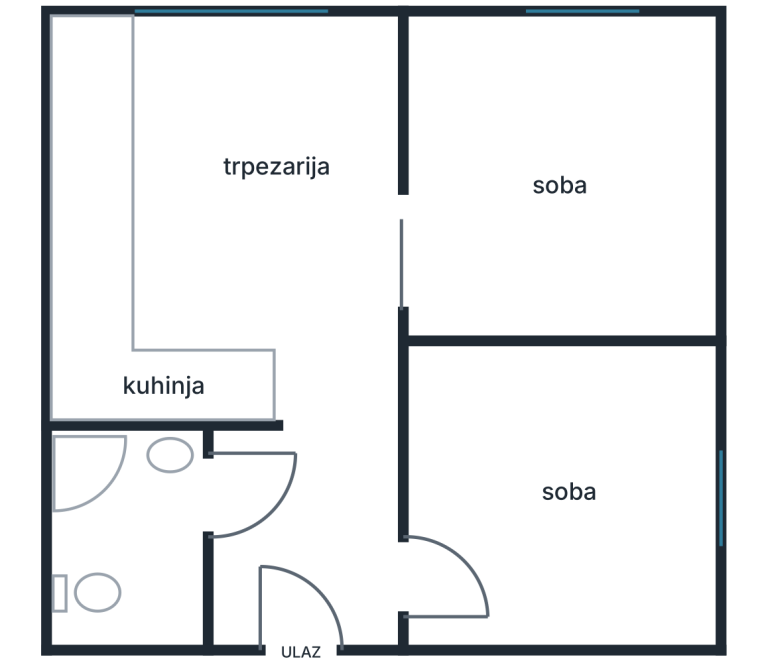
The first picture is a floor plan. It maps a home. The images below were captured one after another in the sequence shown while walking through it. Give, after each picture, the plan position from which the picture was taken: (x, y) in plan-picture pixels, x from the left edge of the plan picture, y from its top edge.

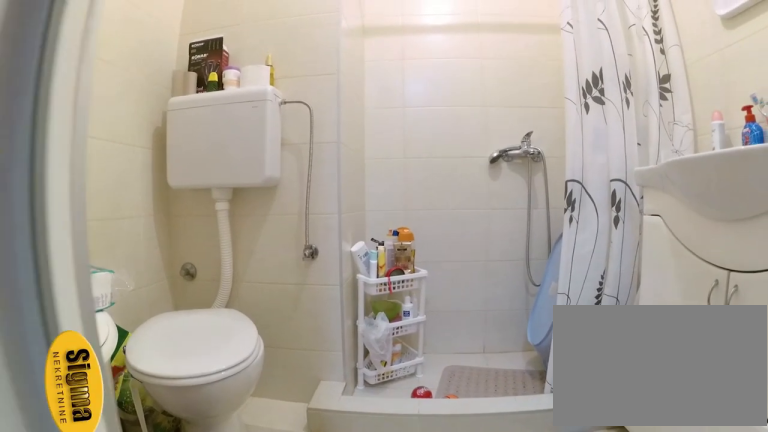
(260, 491)
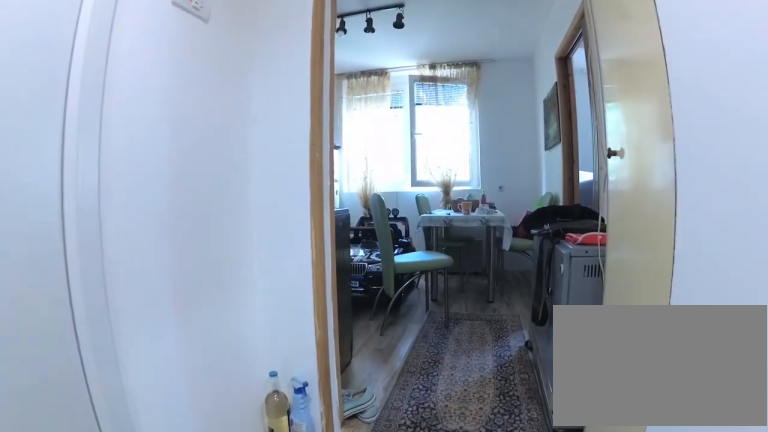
(348, 536)
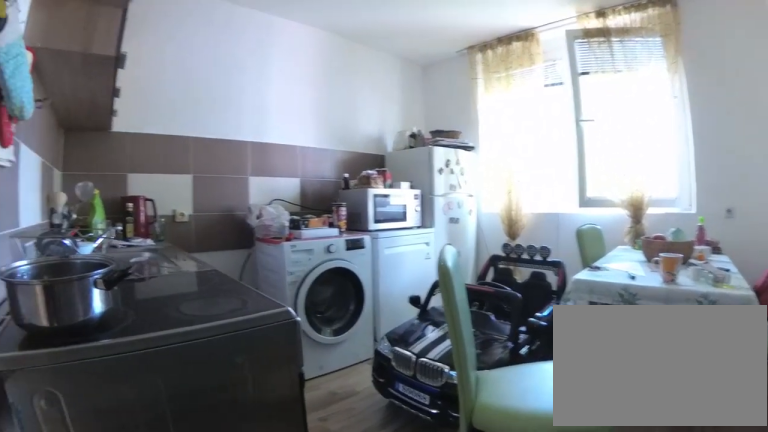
(364, 424)
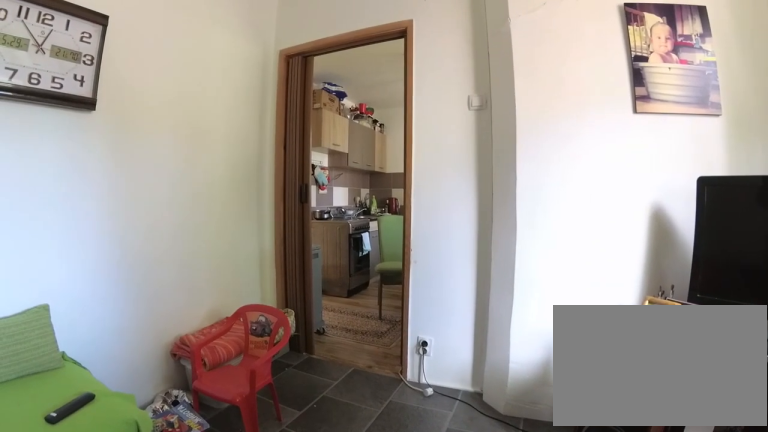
(594, 170)
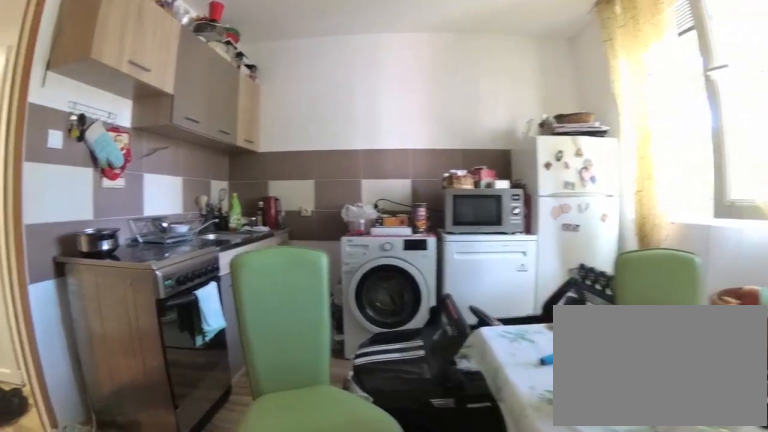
(404, 251)
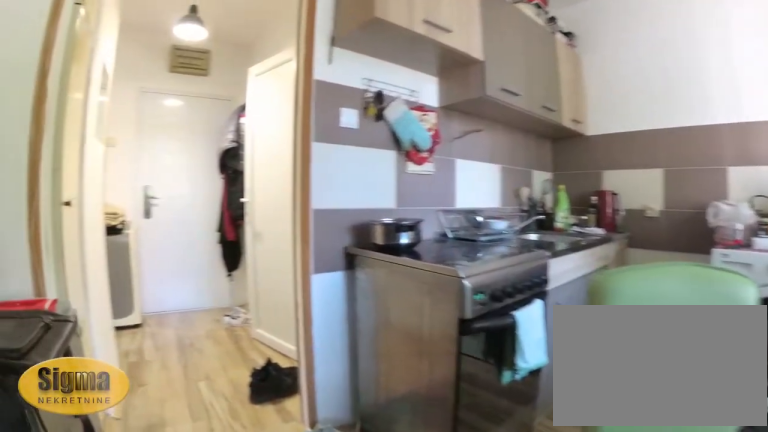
(353, 246)
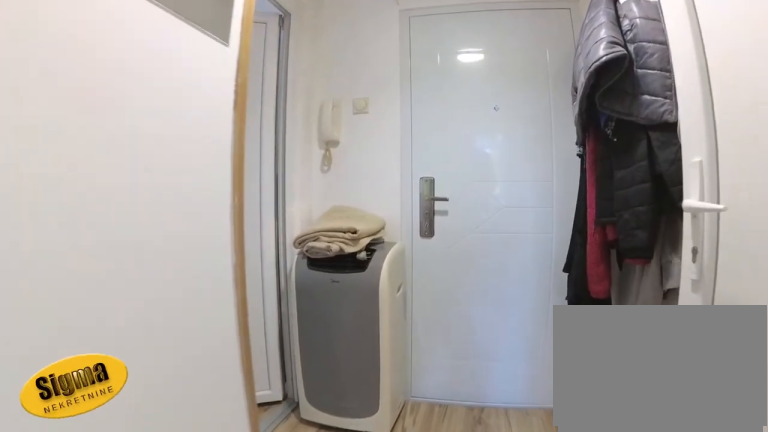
(320, 440)
